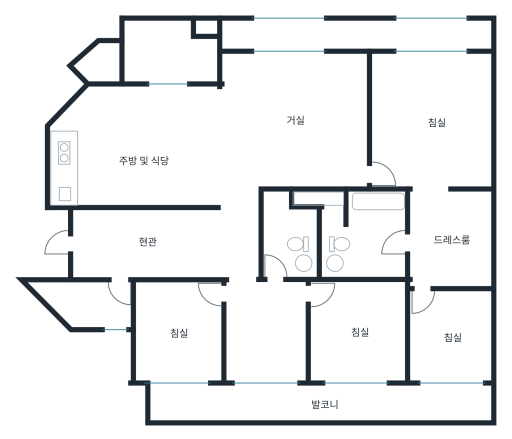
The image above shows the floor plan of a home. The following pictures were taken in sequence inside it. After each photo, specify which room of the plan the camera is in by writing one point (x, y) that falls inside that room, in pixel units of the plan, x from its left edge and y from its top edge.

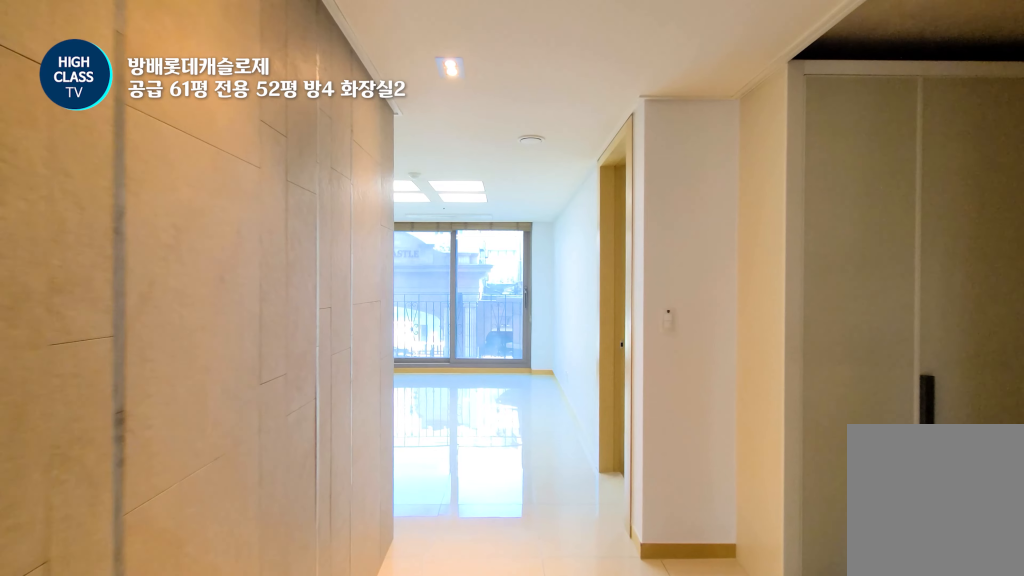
(238, 232)
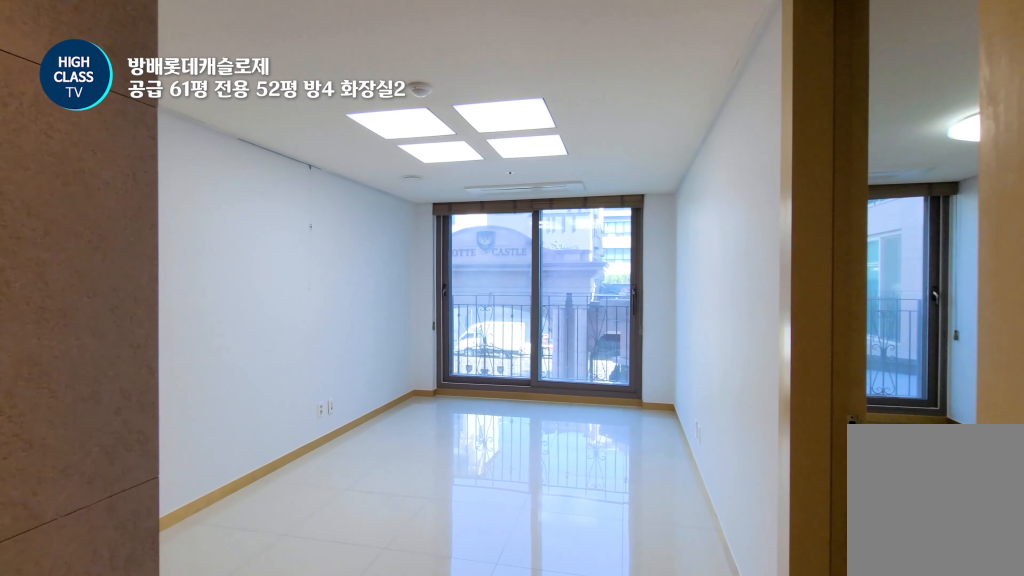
(238, 232)
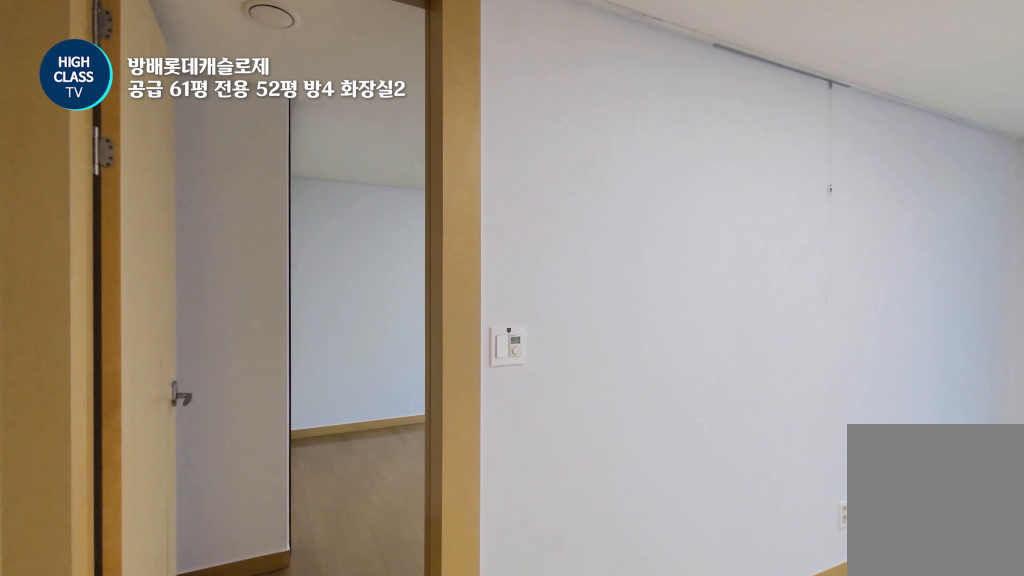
(266, 349)
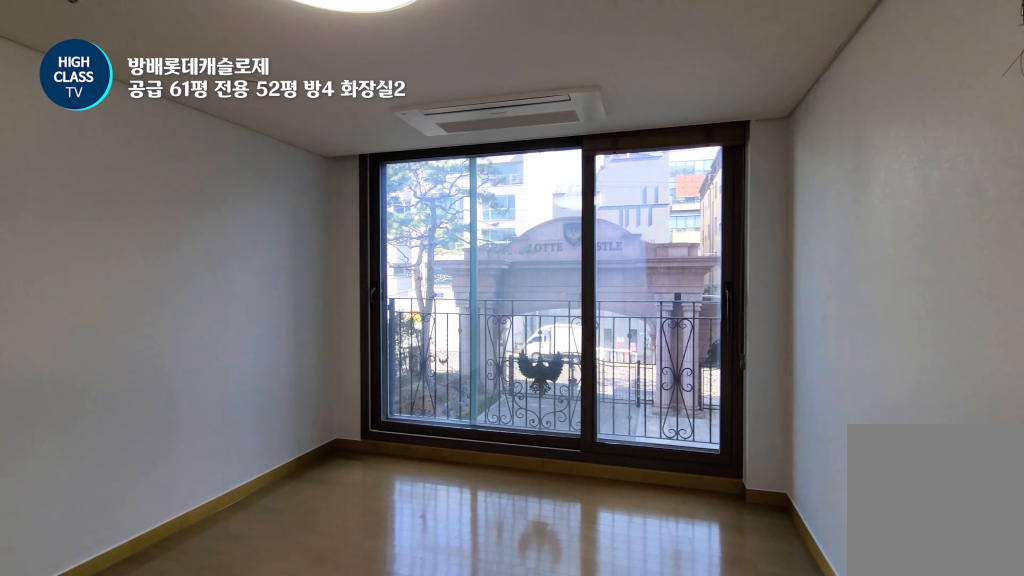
(358, 350)
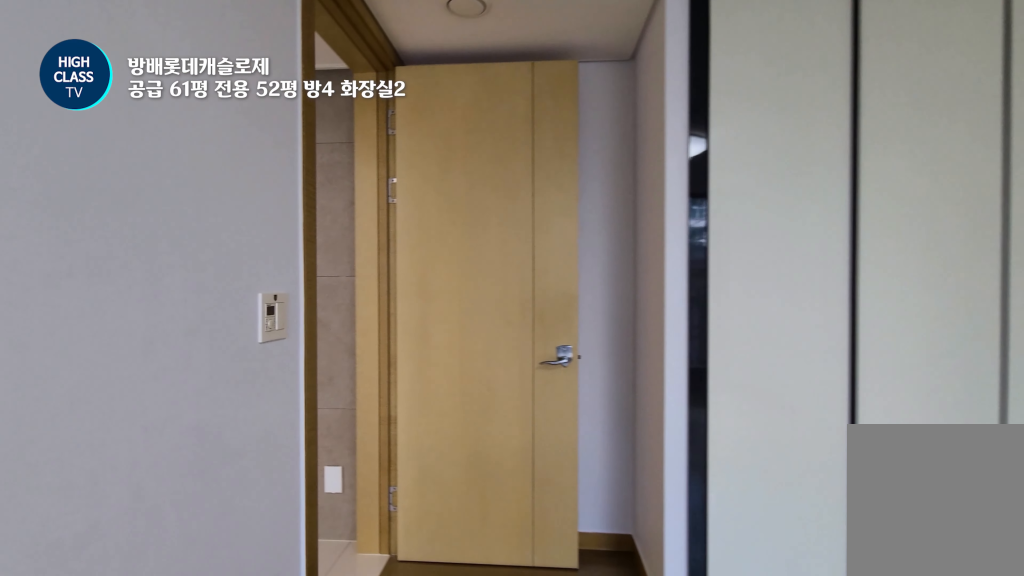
(358, 350)
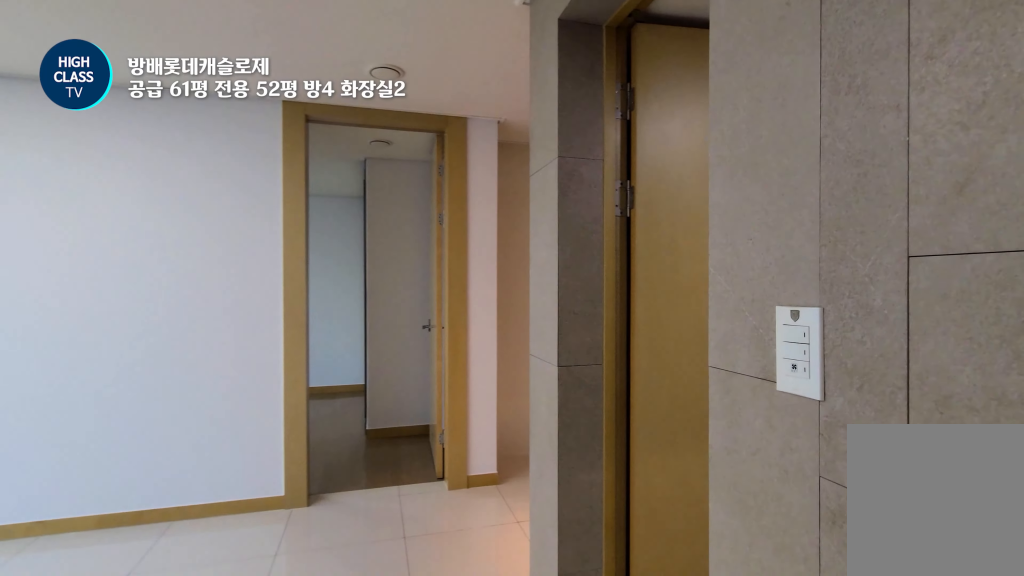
(266, 339)
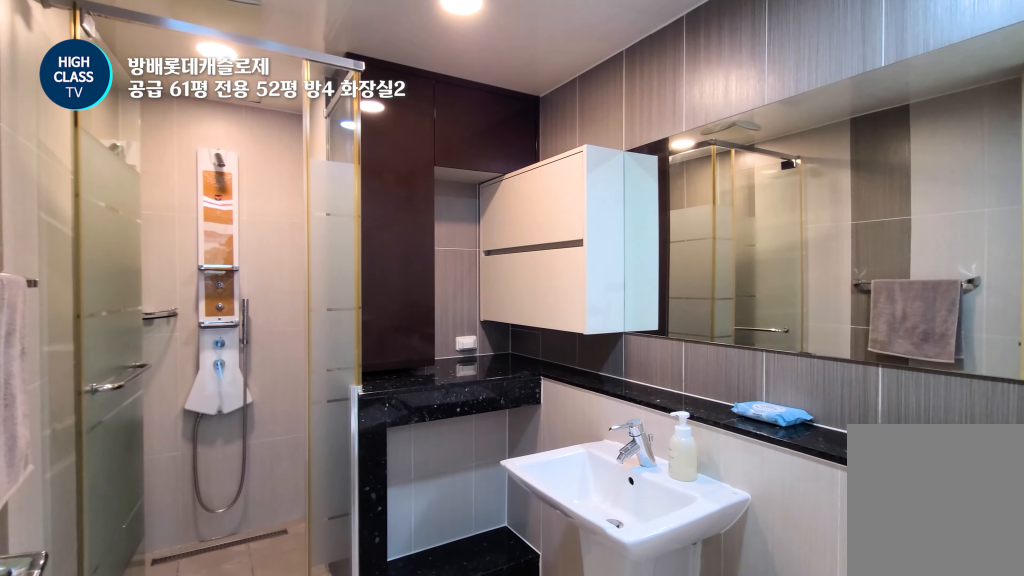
(288, 234)
